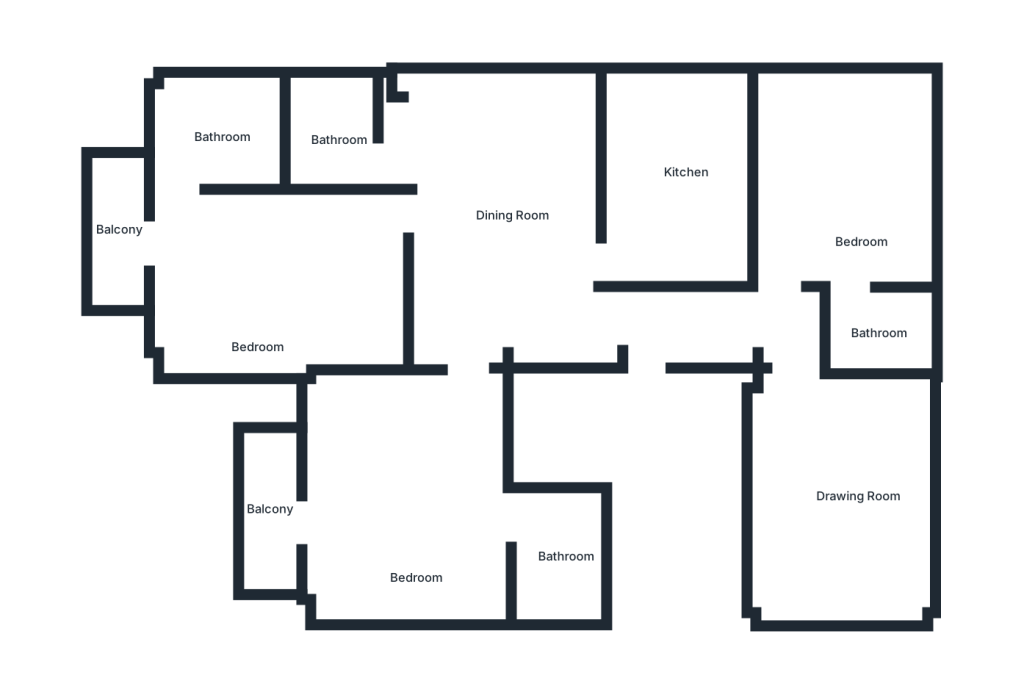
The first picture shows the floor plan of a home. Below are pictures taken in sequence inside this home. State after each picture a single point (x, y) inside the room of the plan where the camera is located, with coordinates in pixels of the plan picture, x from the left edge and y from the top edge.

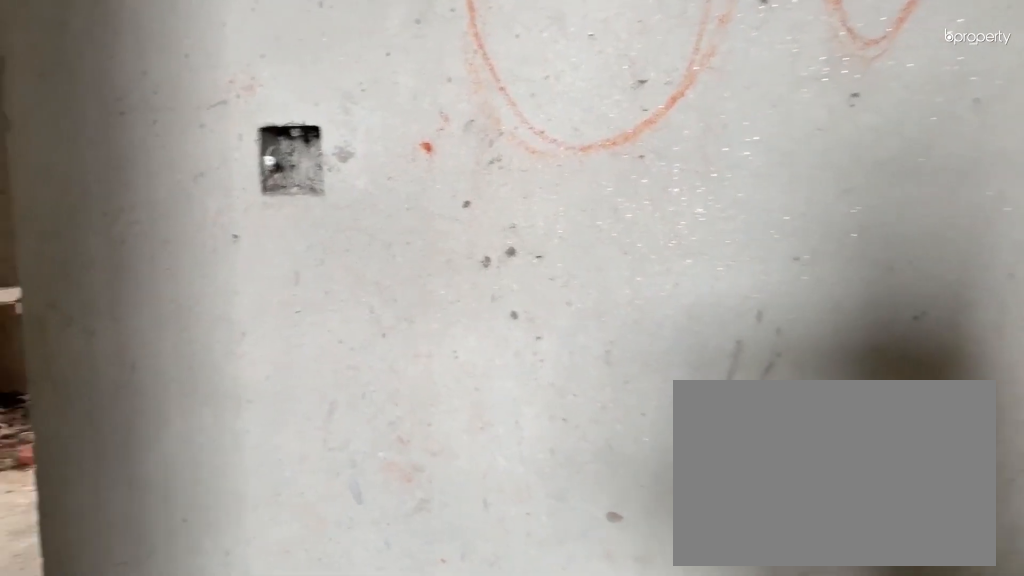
(607, 326)
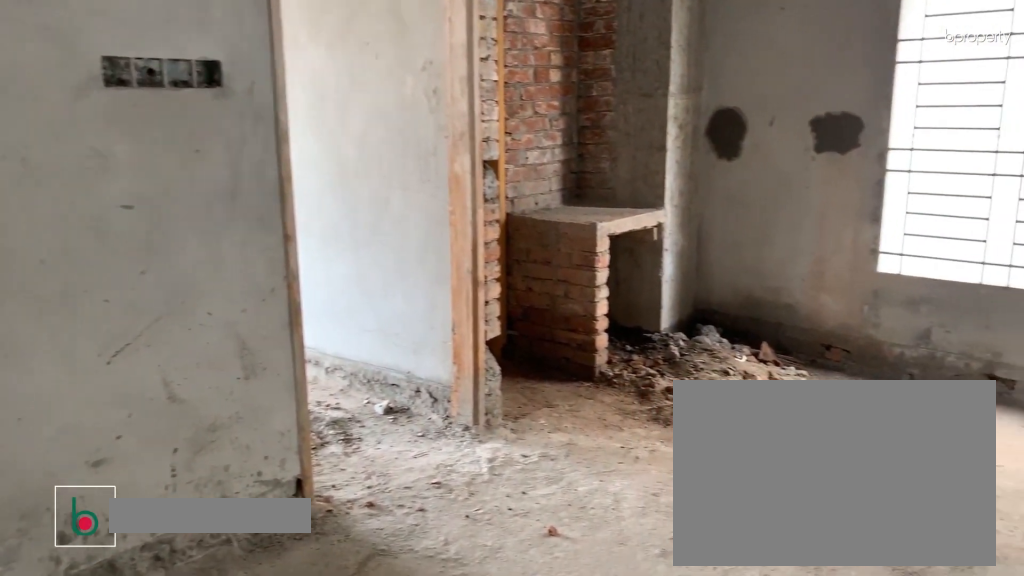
(496, 198)
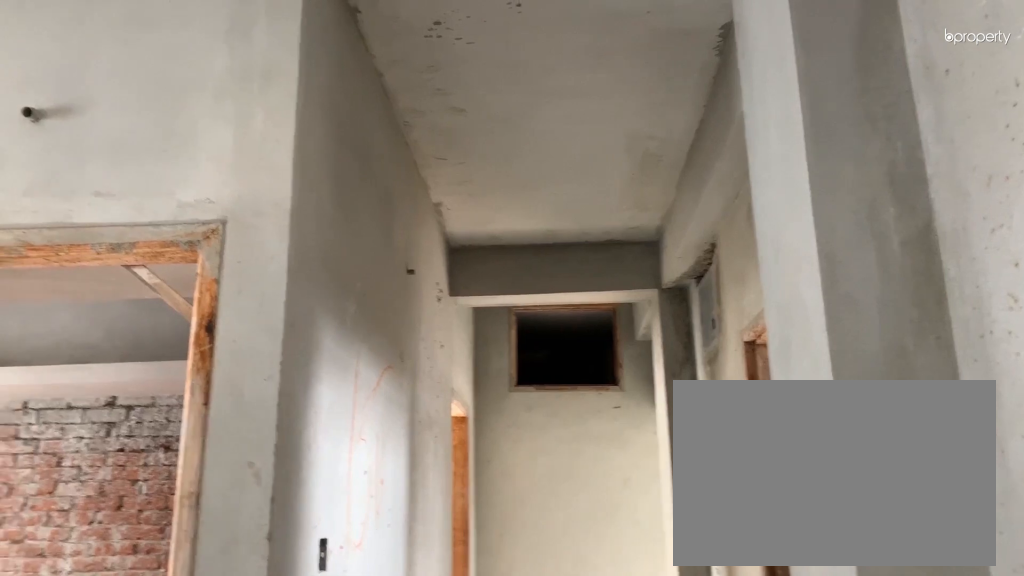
(496, 197)
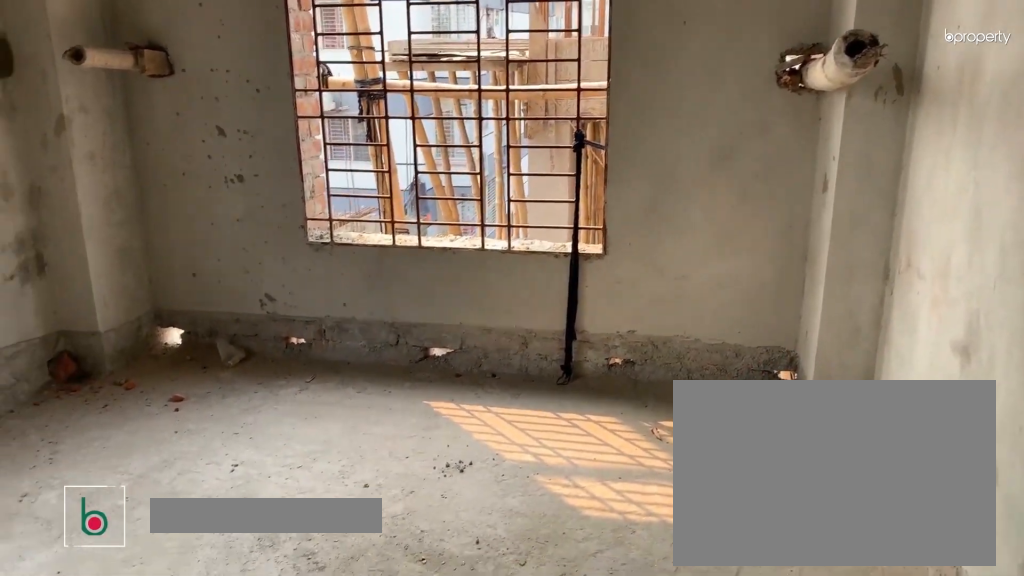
(857, 478)
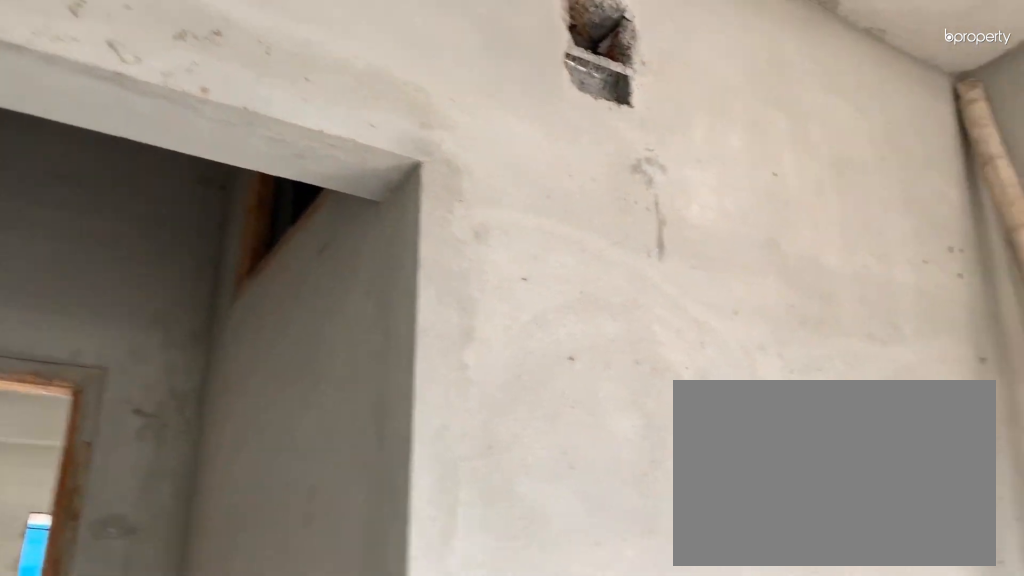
(857, 479)
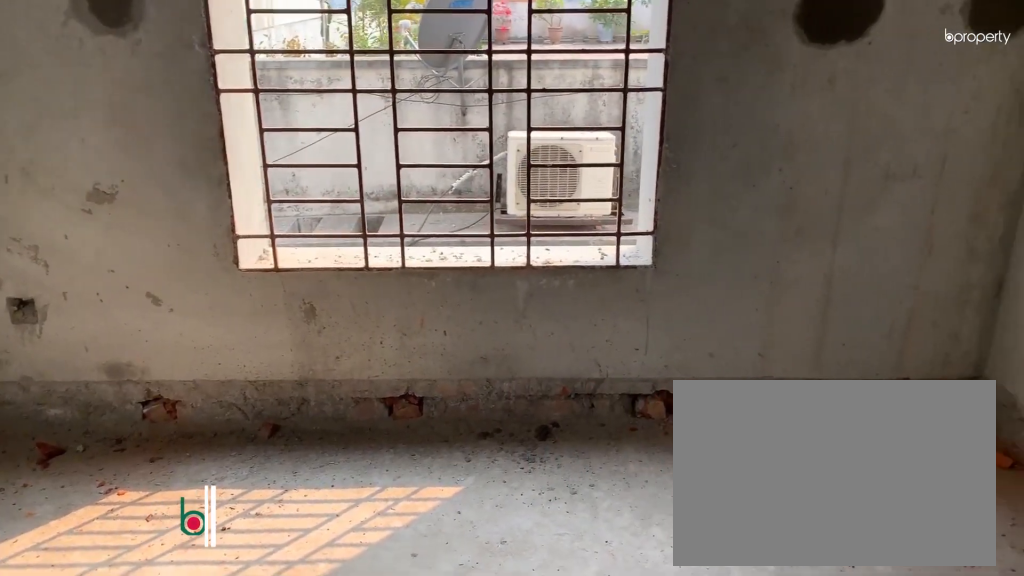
(857, 198)
